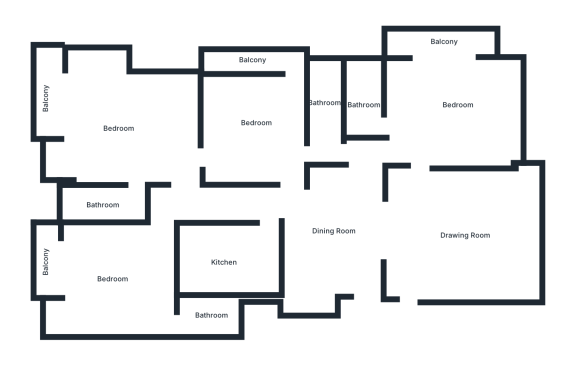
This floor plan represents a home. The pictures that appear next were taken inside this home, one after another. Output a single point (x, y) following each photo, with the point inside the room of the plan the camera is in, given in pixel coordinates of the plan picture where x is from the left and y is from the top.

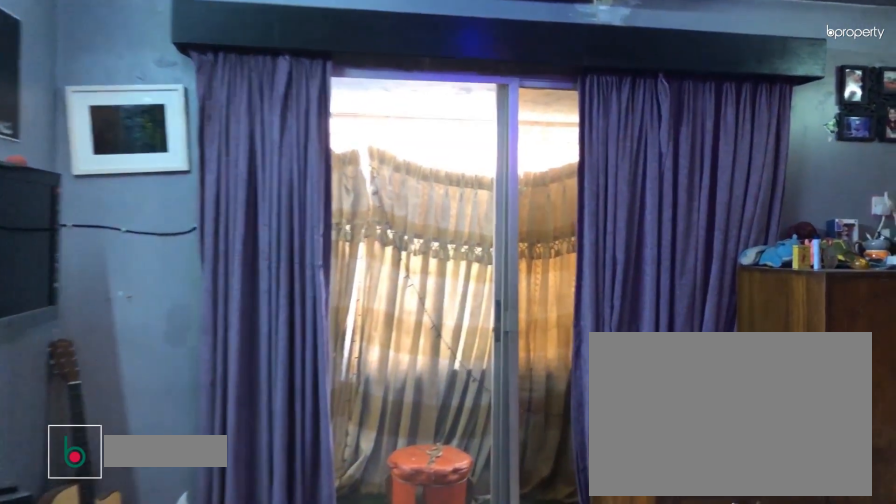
(451, 104)
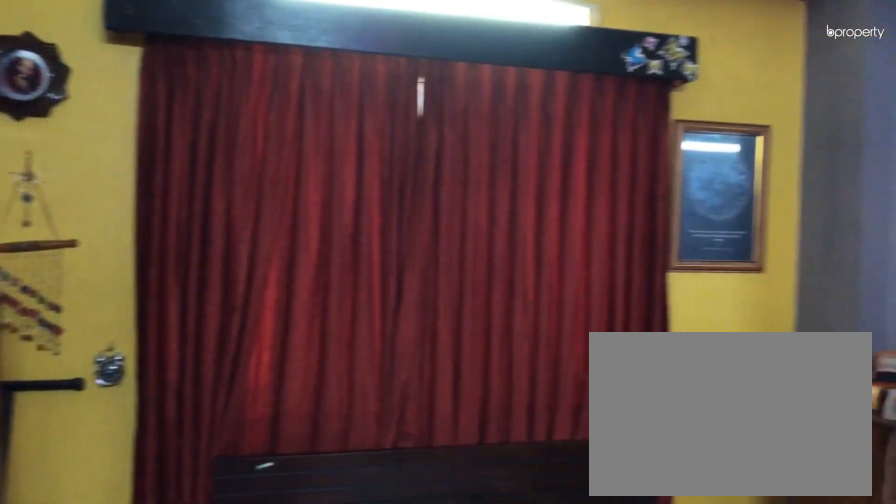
(451, 104)
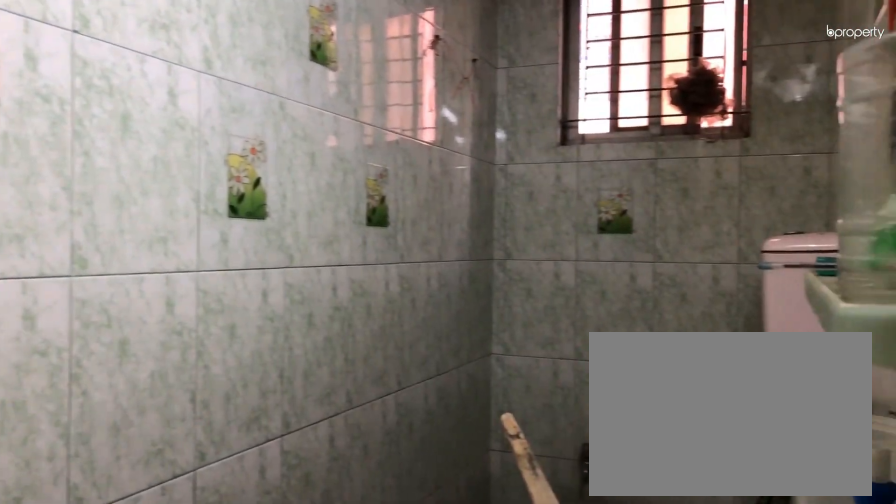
(325, 113)
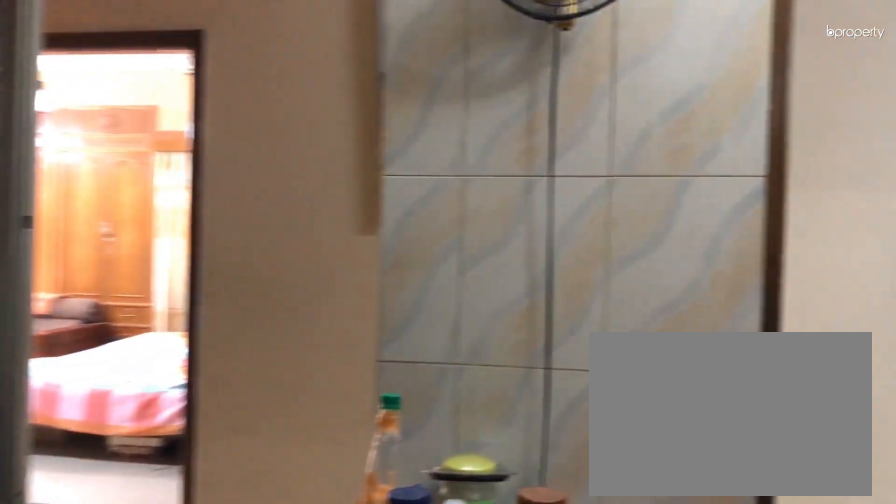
(226, 260)
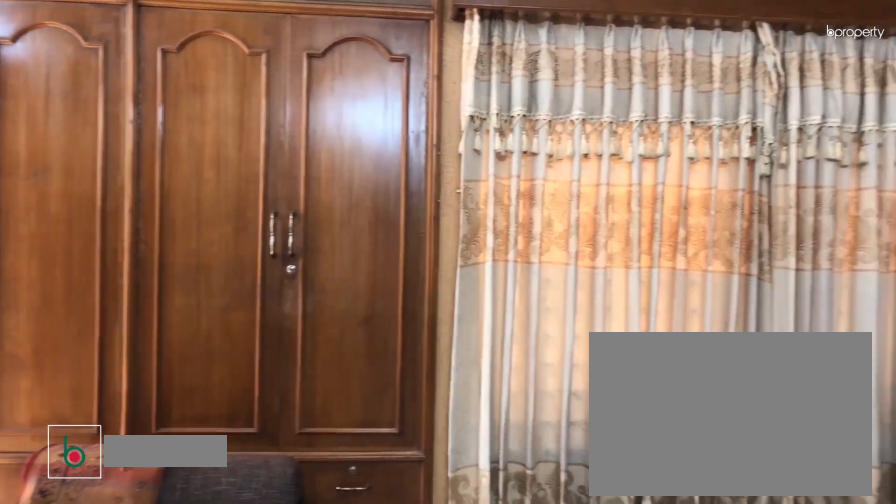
(120, 131)
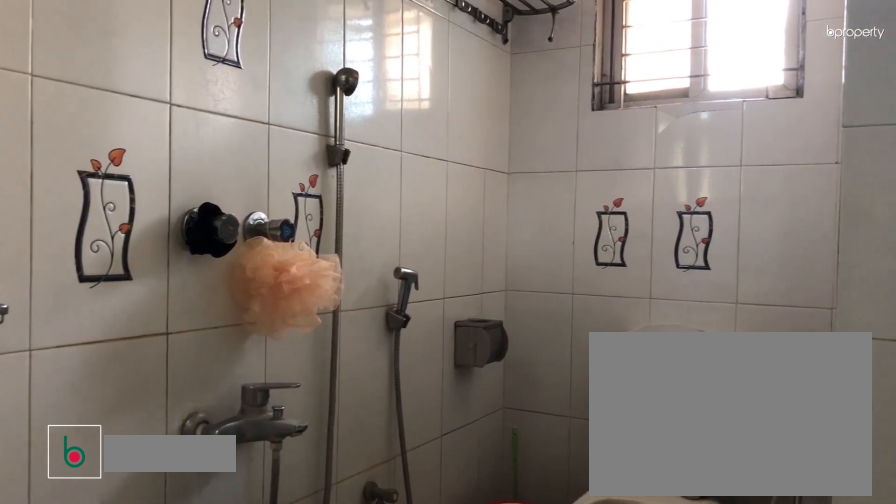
(104, 204)
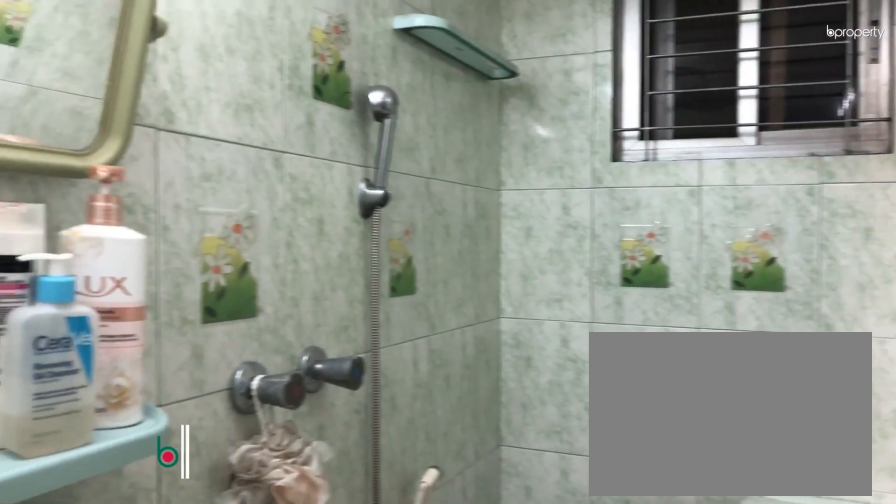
(211, 315)
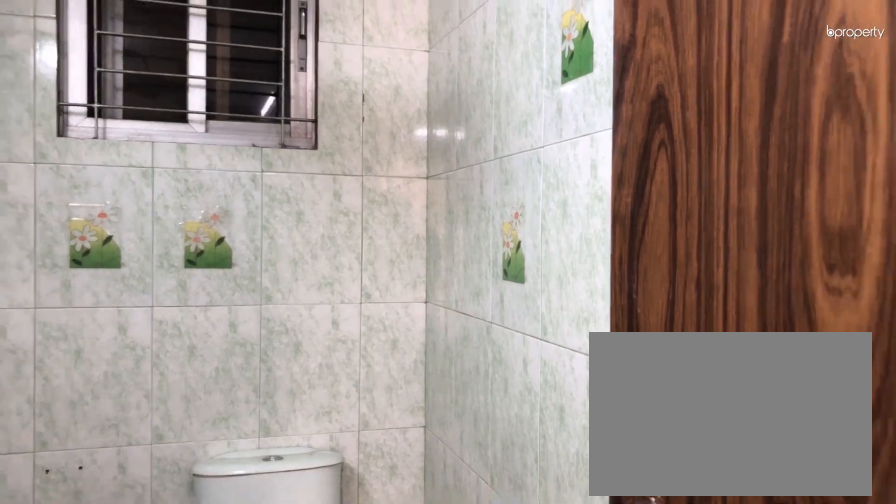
(211, 315)
